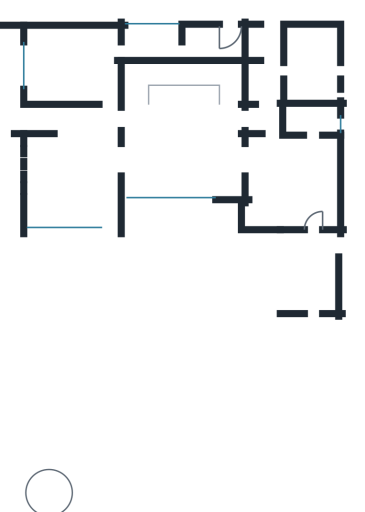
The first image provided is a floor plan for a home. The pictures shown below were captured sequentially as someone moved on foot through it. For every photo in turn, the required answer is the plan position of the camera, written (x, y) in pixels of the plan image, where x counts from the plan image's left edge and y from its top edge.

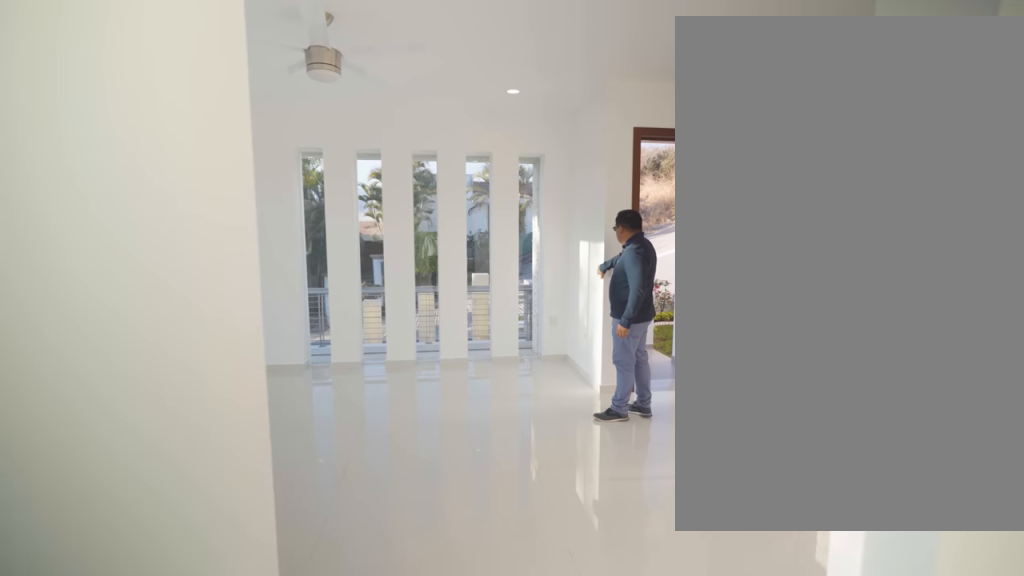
(142, 164)
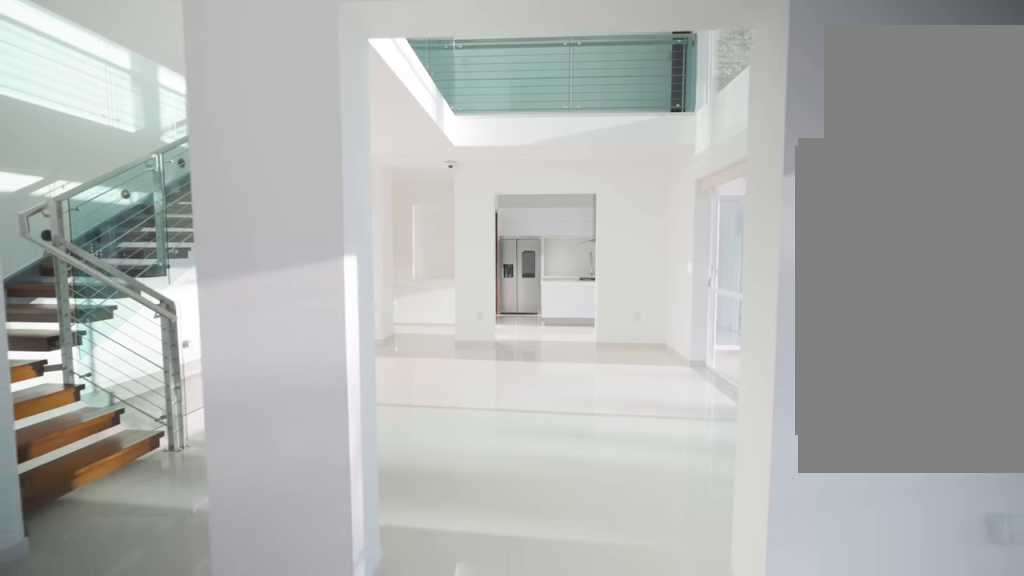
(92, 158)
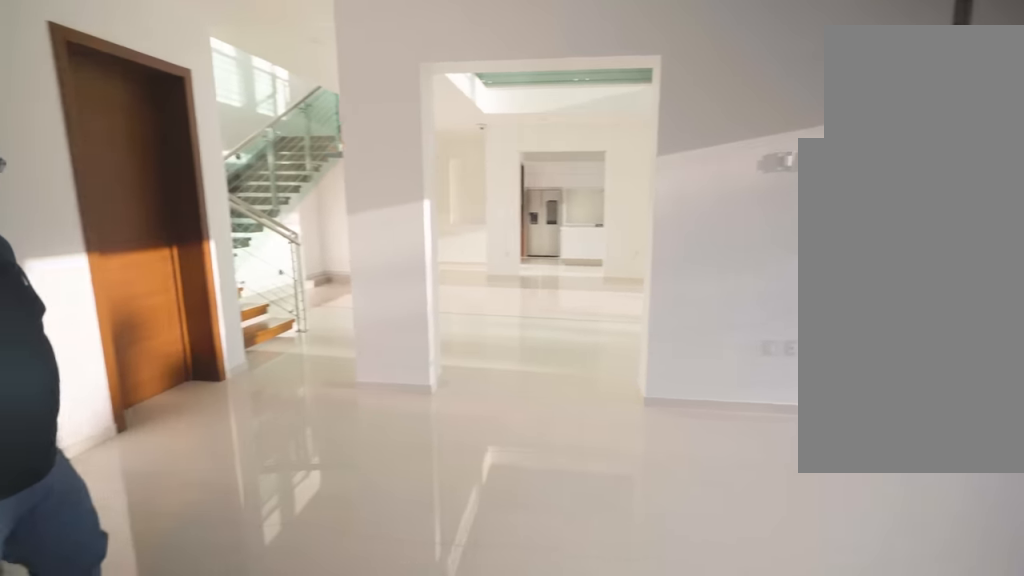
(58, 158)
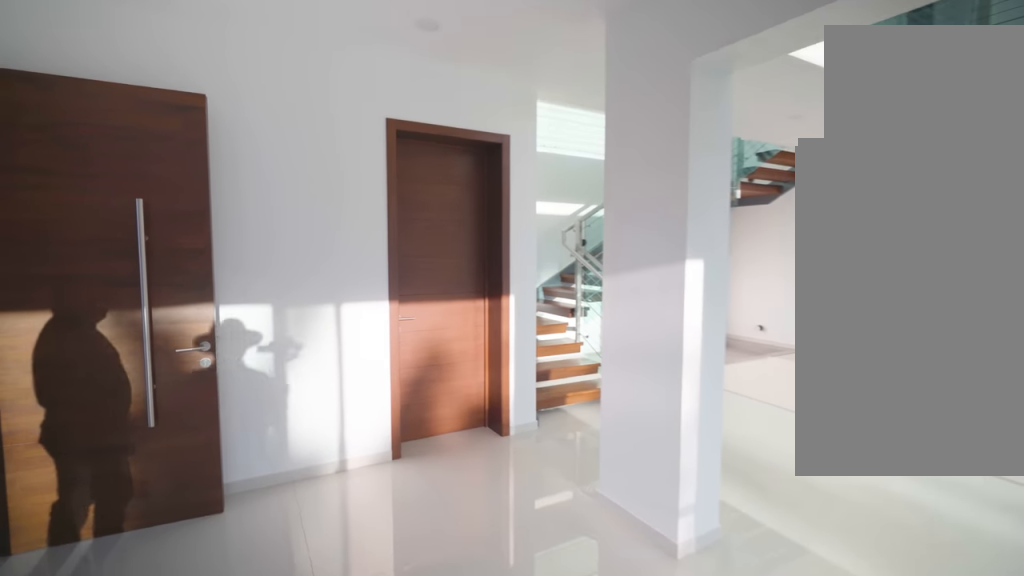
(107, 130)
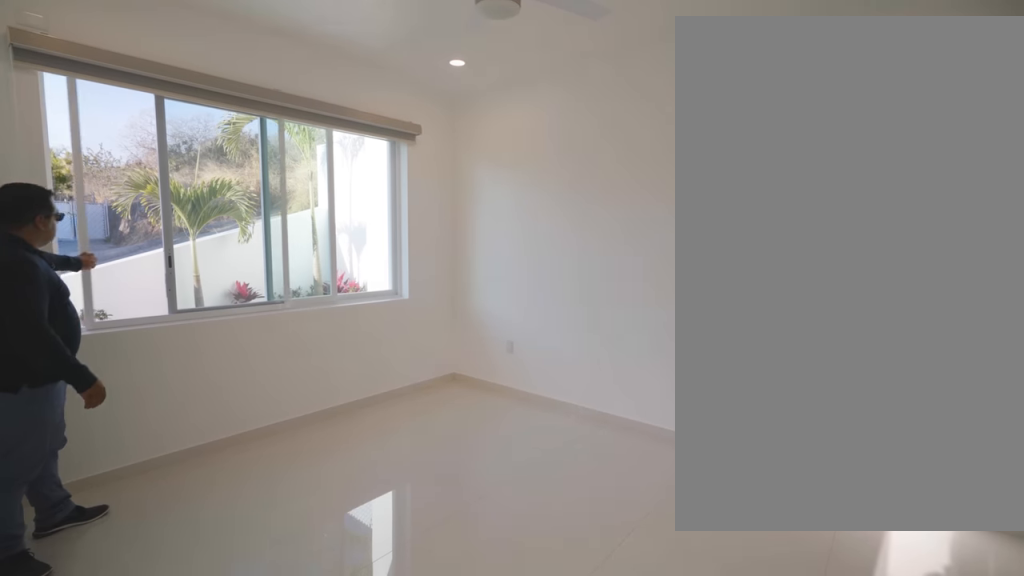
(106, 85)
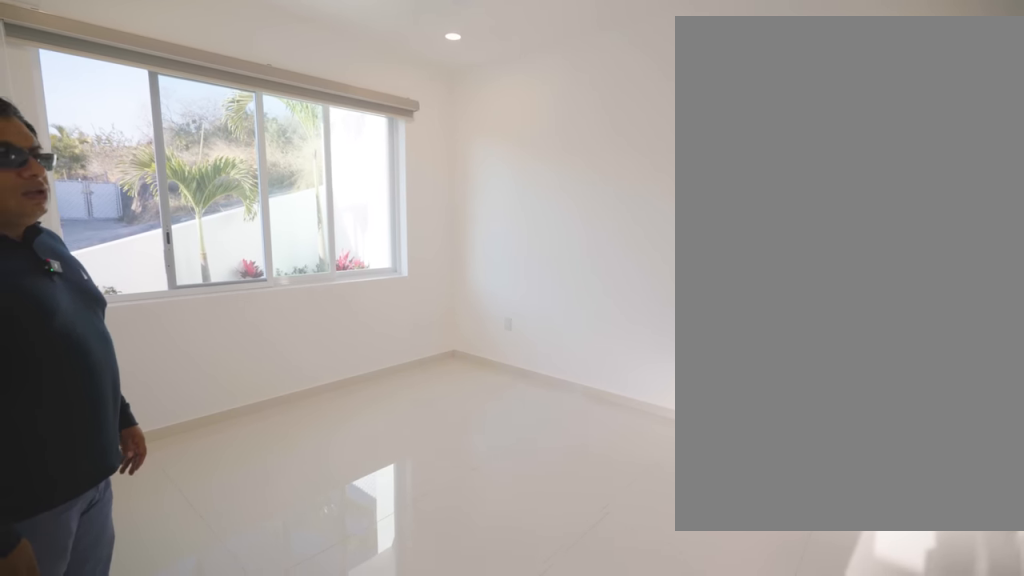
(107, 85)
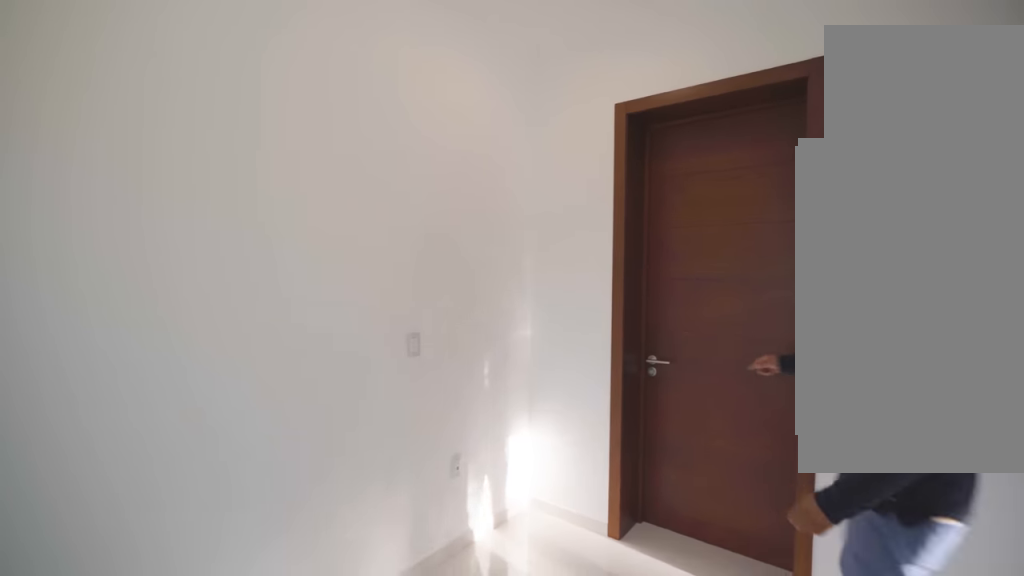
(66, 70)
